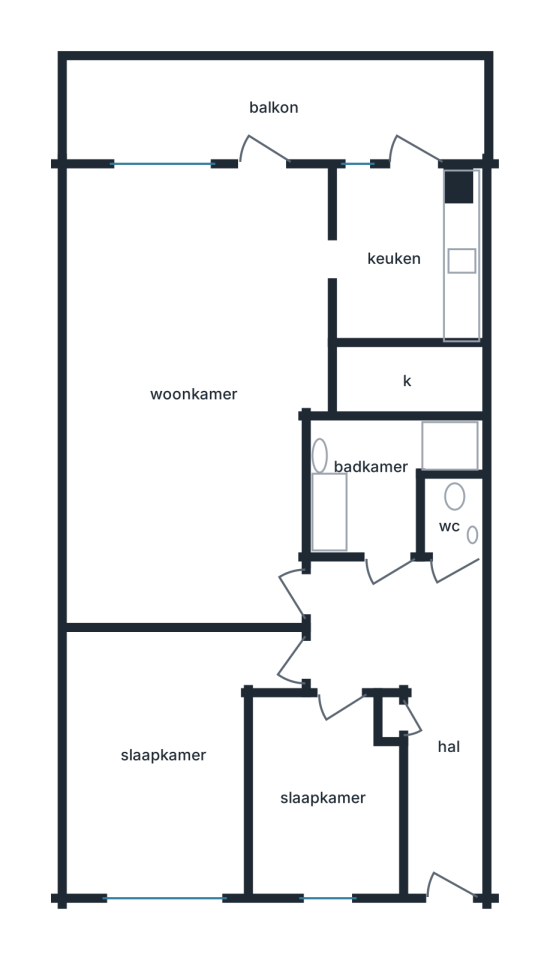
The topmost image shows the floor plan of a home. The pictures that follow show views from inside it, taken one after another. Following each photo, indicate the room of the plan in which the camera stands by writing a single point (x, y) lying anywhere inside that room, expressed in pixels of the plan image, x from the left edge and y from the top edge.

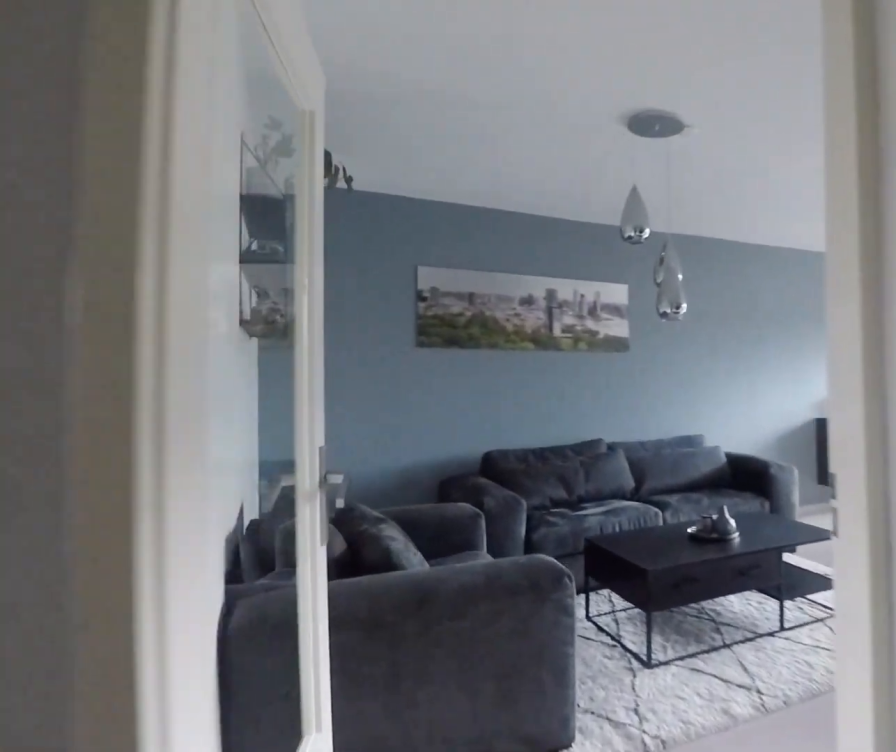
(412, 689)
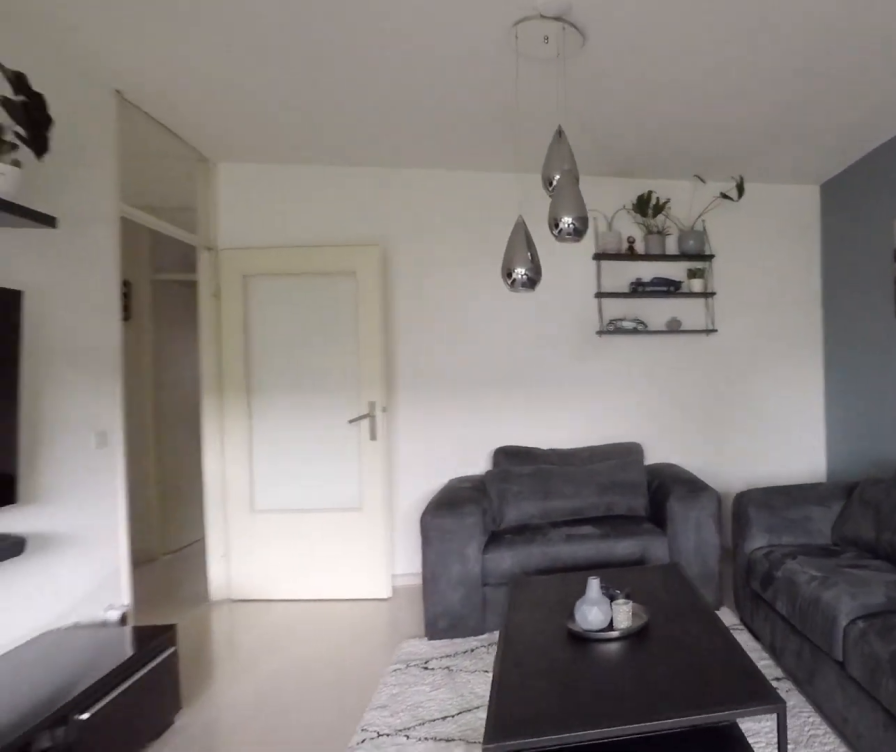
(194, 389)
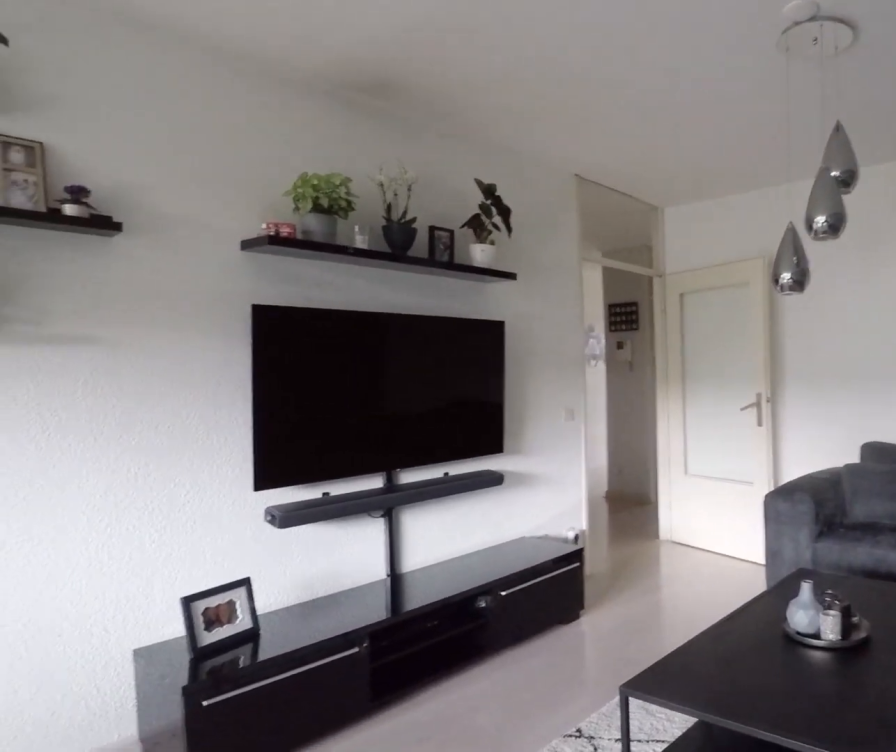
(194, 389)
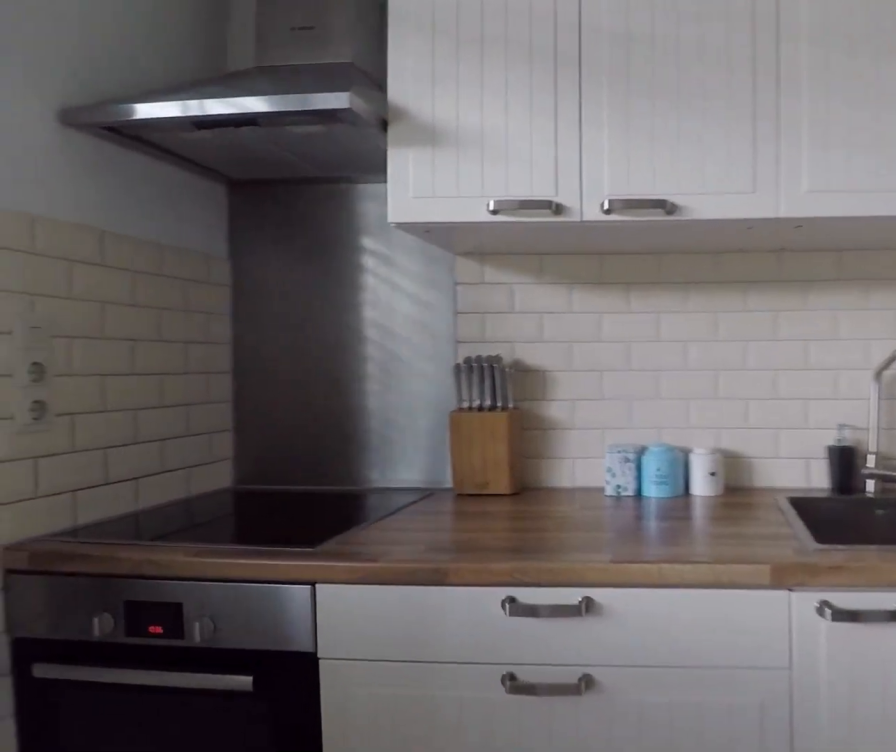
(404, 256)
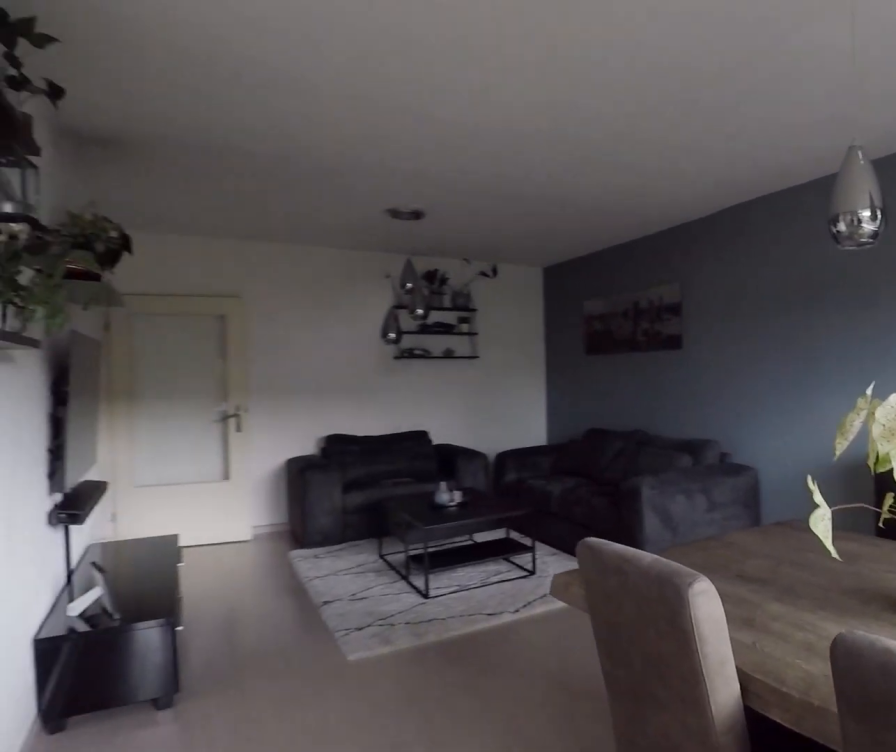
(194, 389)
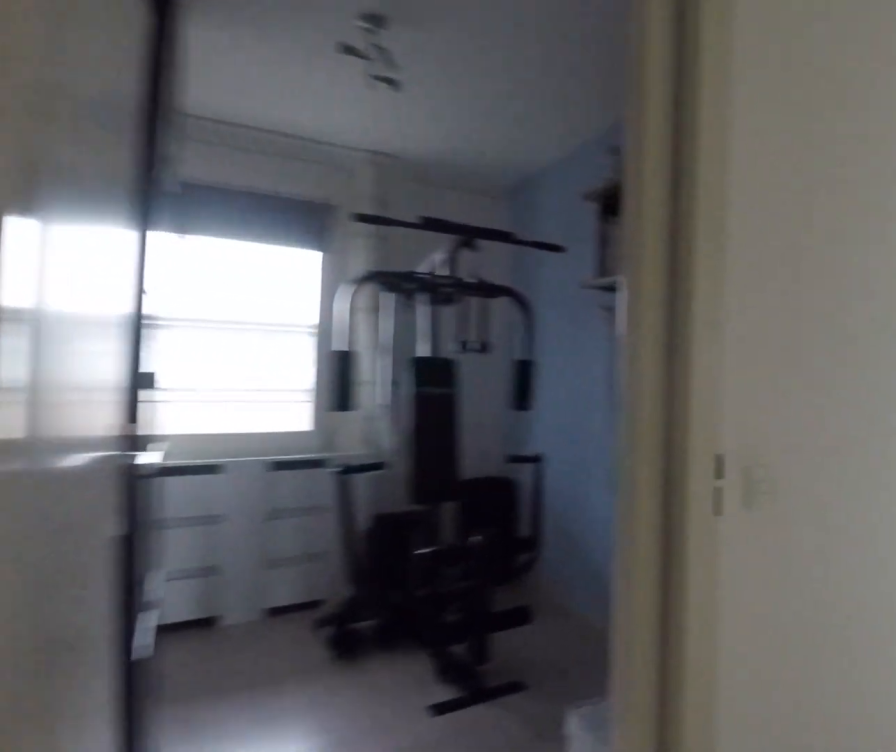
(413, 690)
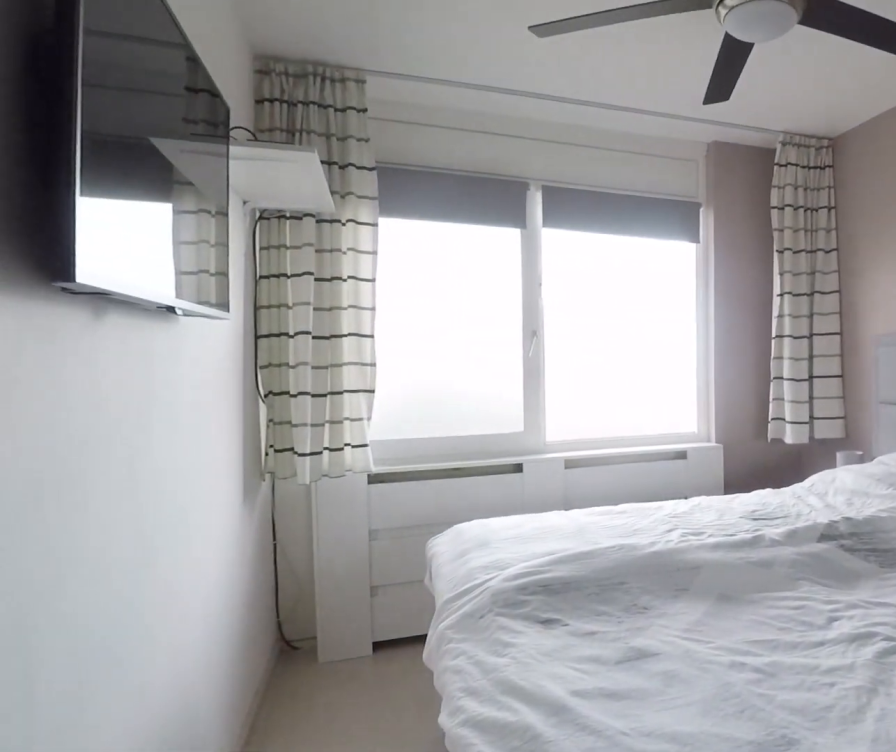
(166, 757)
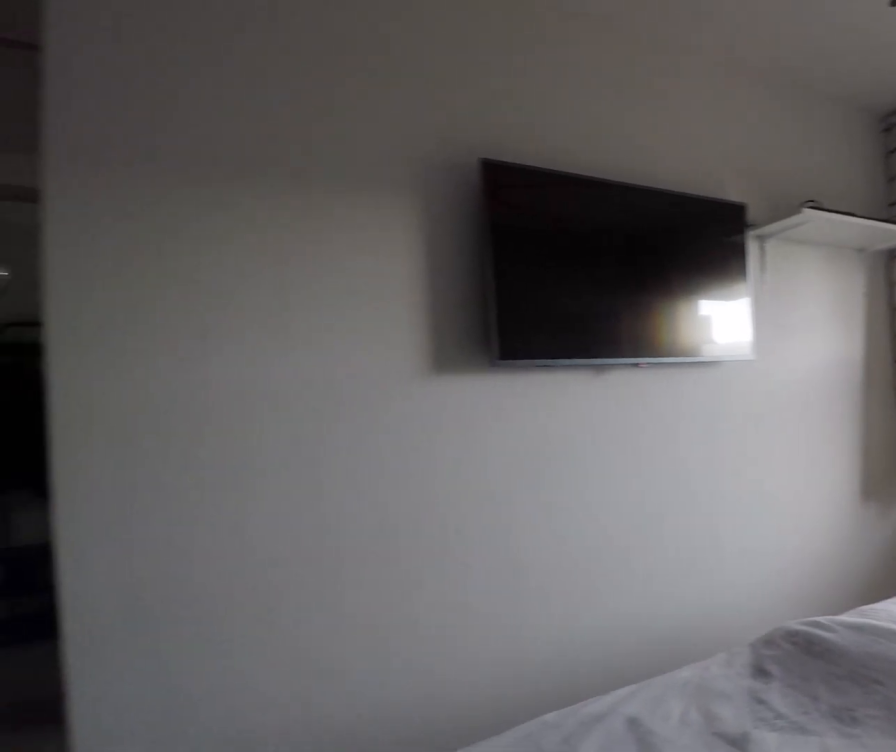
(166, 757)
